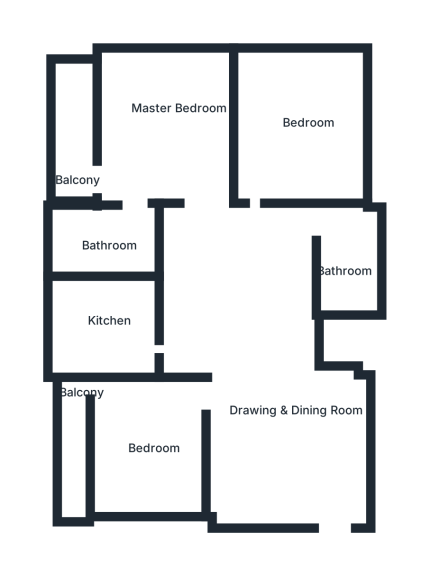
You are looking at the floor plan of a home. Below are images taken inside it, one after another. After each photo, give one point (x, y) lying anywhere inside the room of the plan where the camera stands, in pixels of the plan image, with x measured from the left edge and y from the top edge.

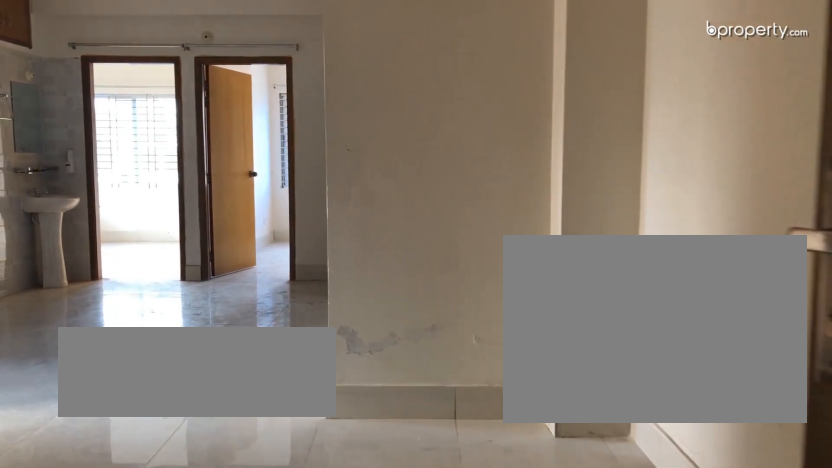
(287, 435)
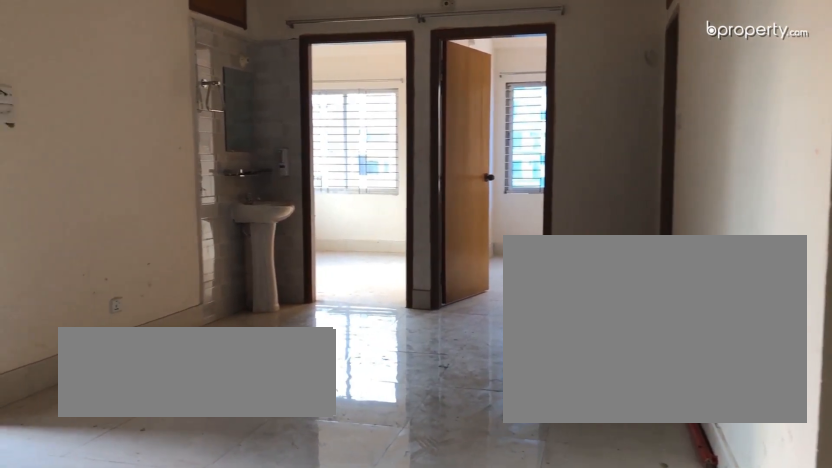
(287, 435)
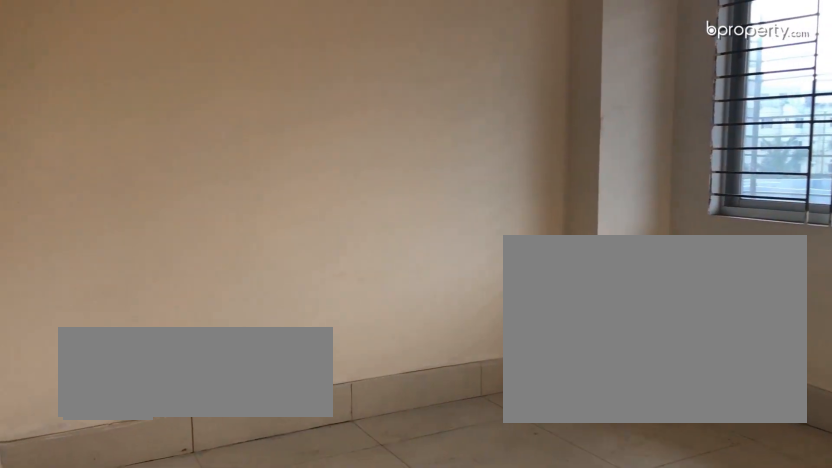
(158, 444)
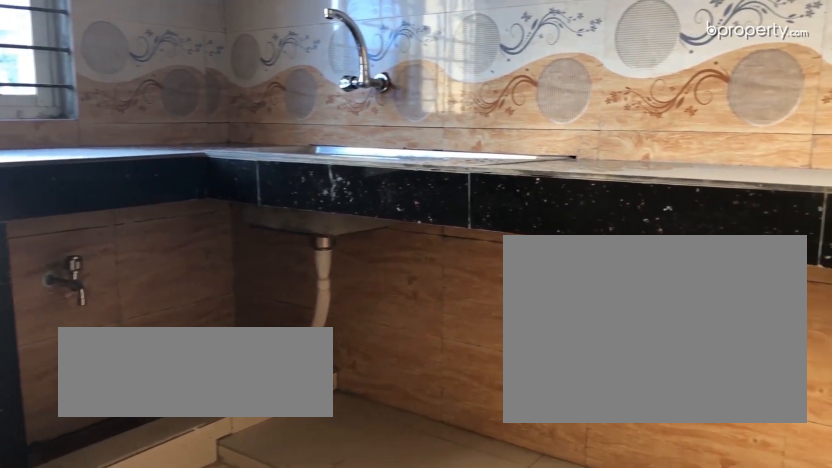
(105, 320)
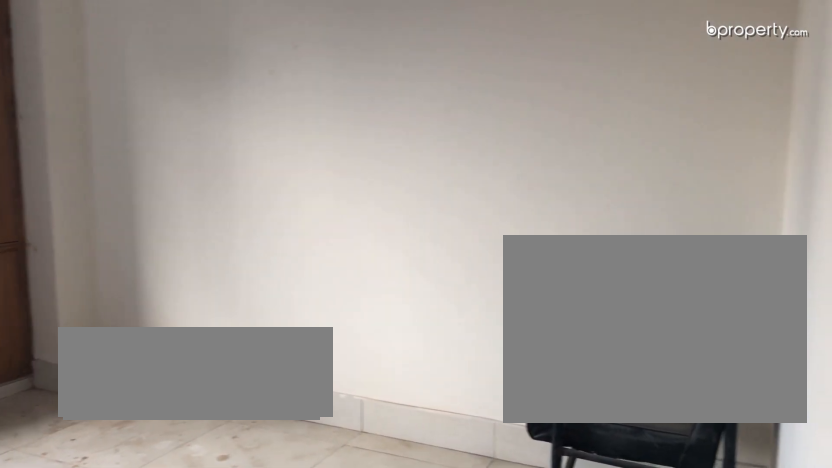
(299, 130)
